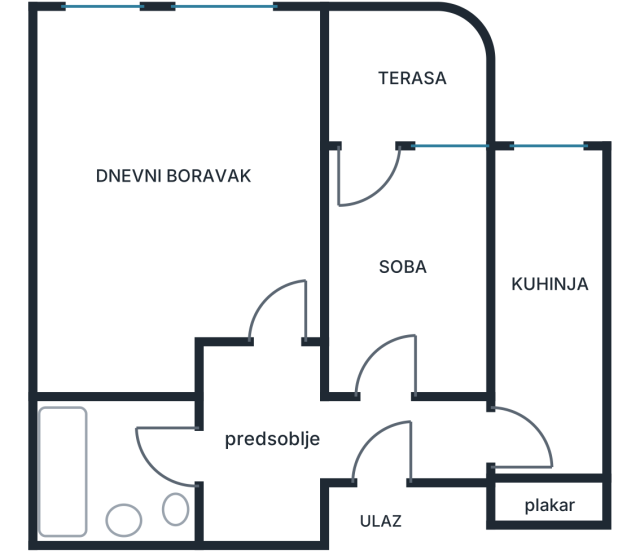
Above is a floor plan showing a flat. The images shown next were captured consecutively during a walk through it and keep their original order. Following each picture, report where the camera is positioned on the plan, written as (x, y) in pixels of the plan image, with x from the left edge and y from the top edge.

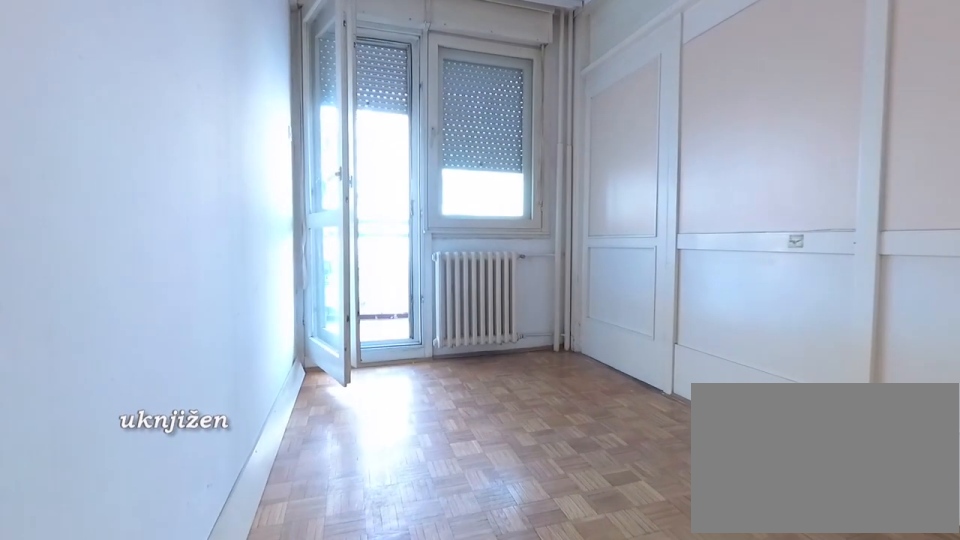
(377, 407)
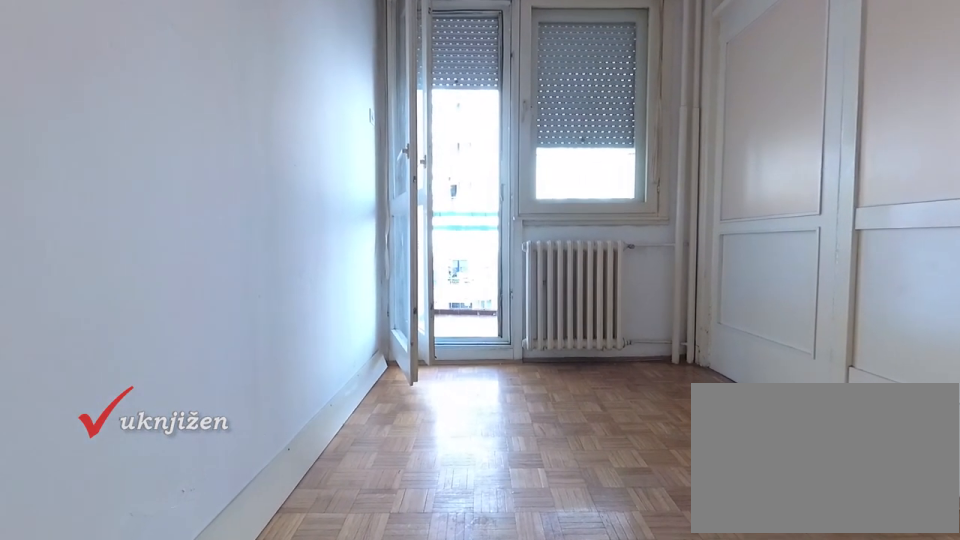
(380, 375)
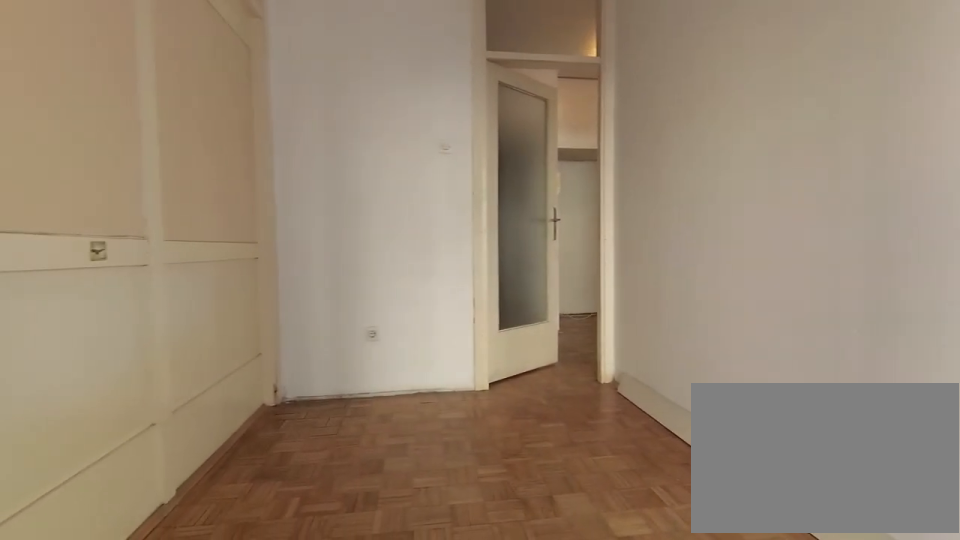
(391, 151)
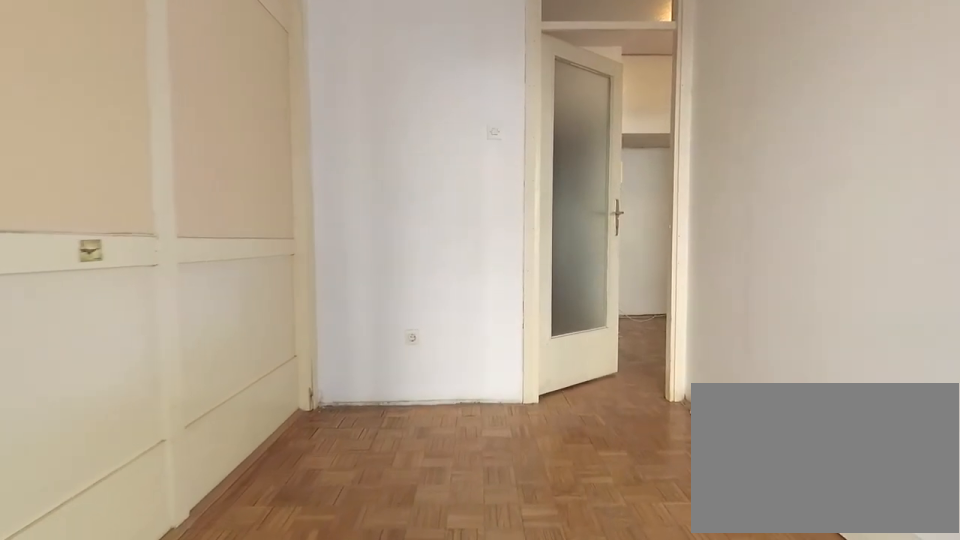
(381, 163)
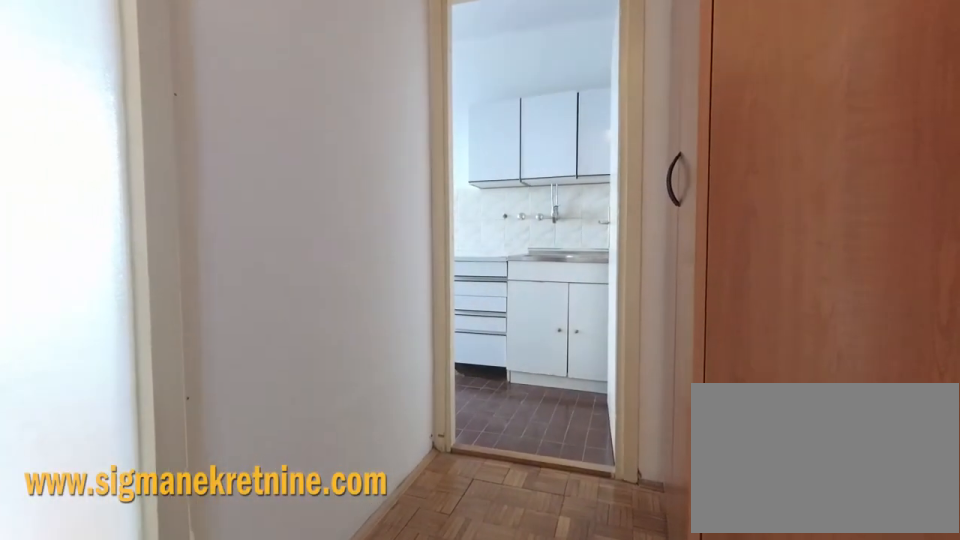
(381, 444)
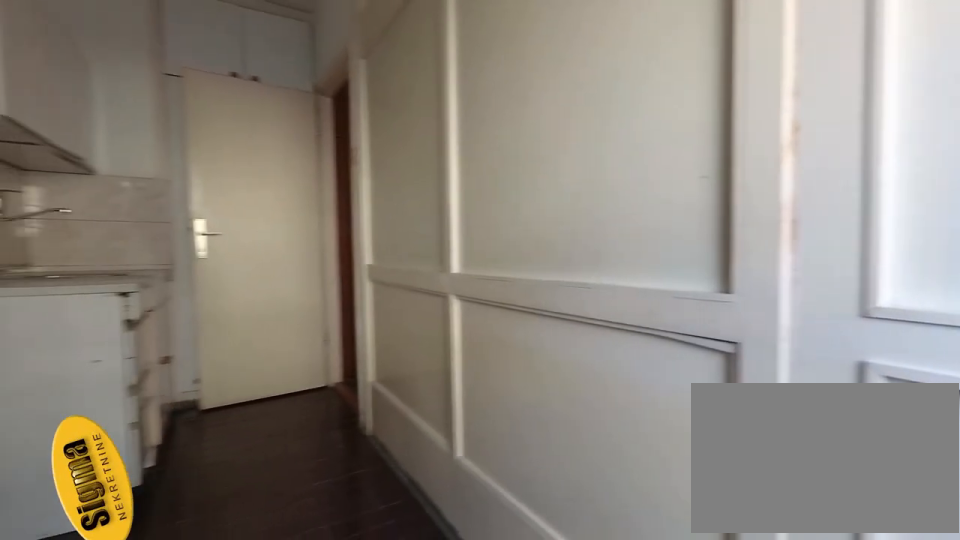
(568, 180)
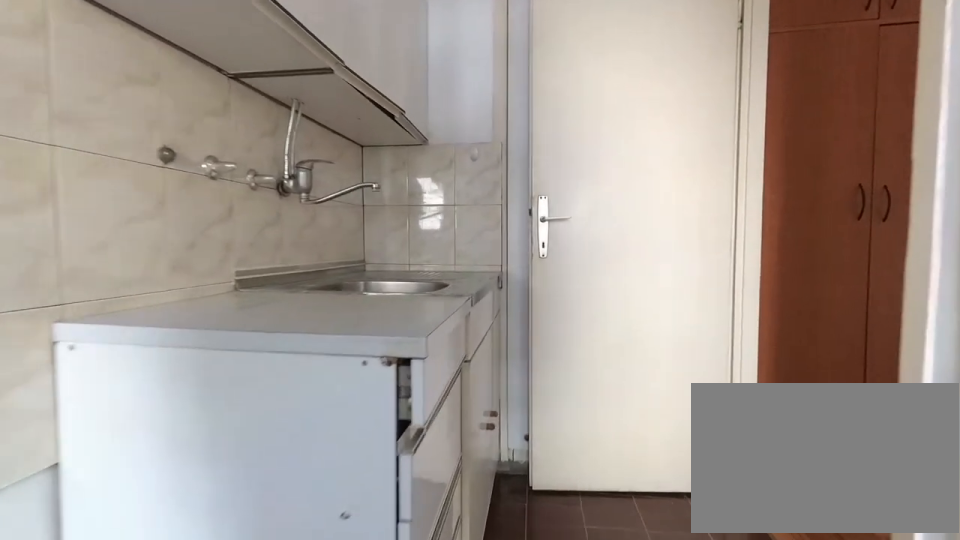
(545, 315)
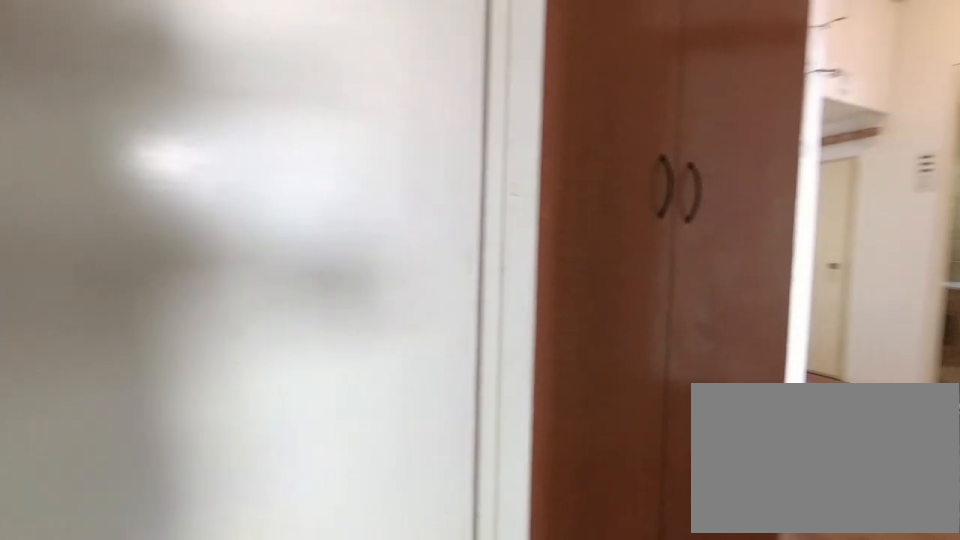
(561, 411)
